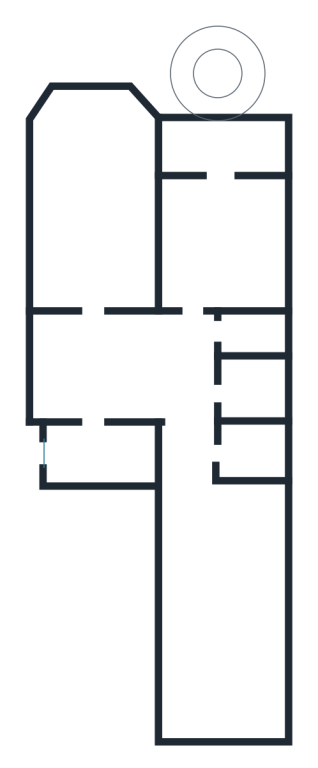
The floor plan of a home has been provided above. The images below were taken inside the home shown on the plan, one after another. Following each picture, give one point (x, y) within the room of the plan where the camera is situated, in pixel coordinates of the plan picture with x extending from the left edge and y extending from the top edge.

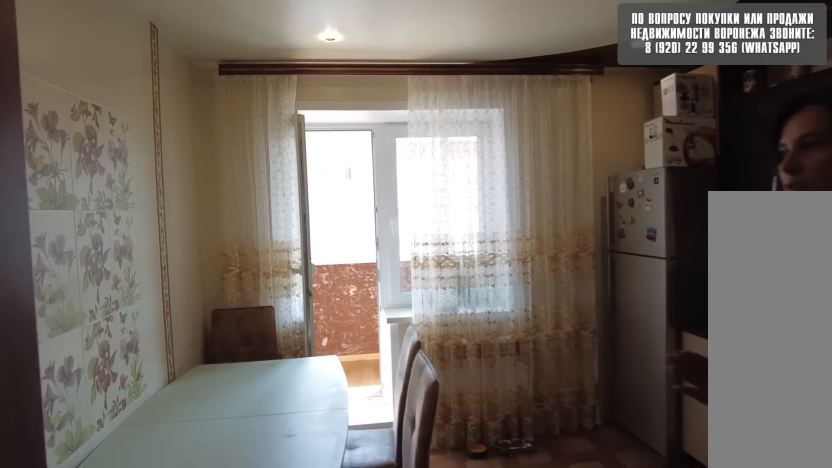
(185, 361)
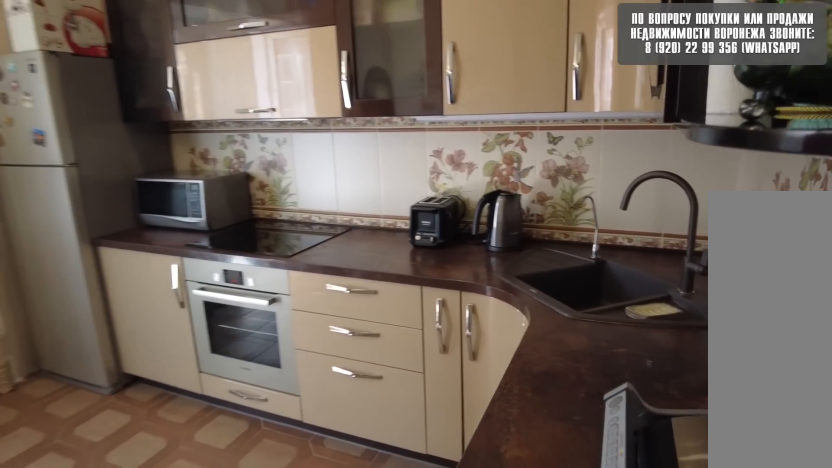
(226, 270)
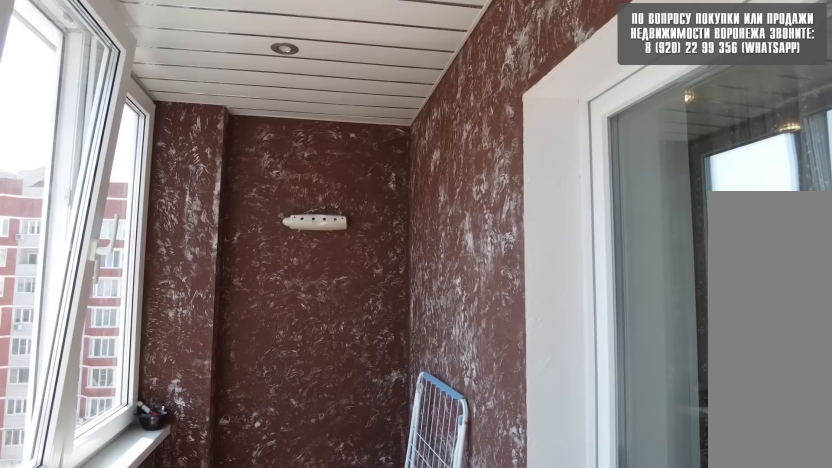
(217, 157)
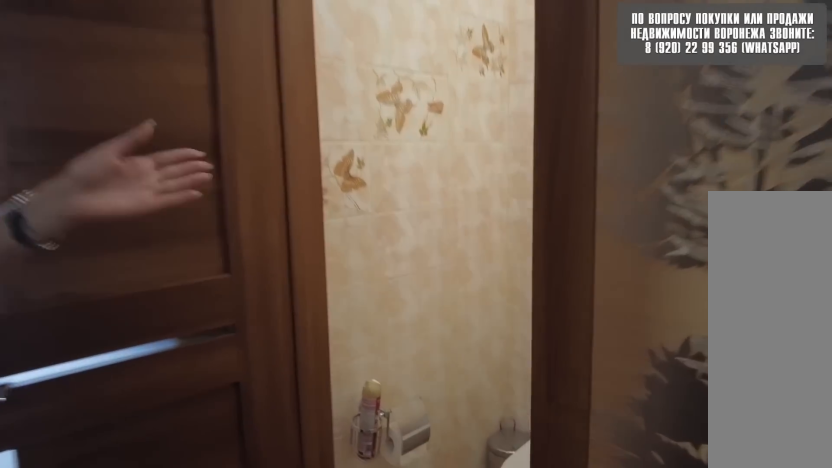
(190, 386)
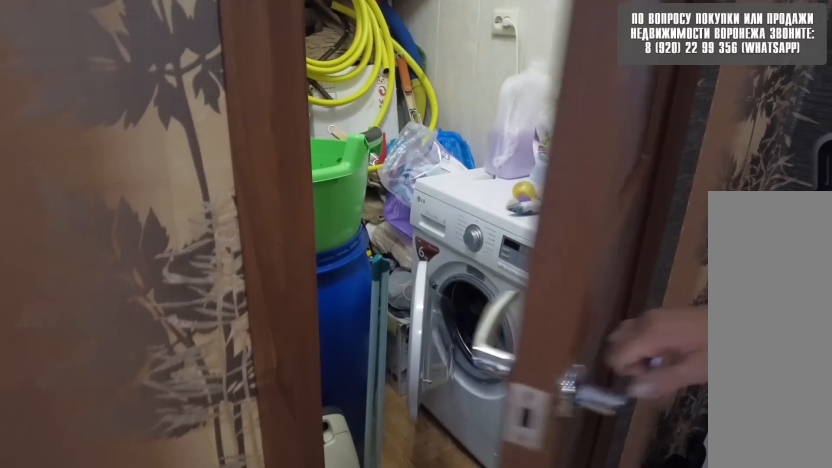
(190, 386)
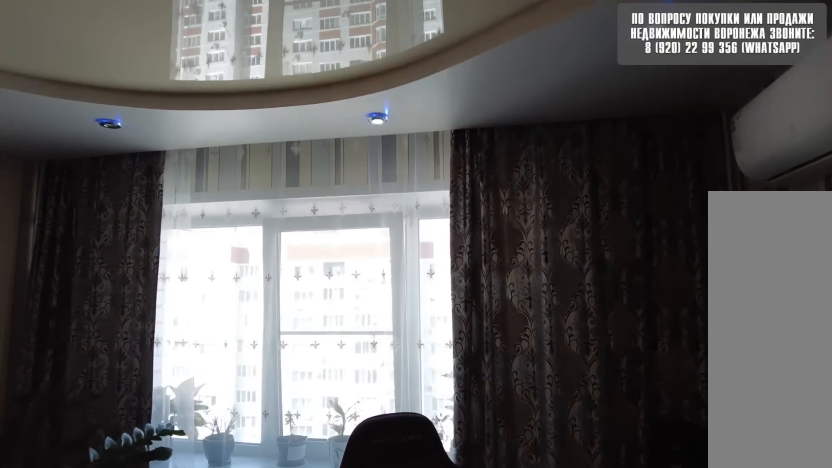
(212, 575)
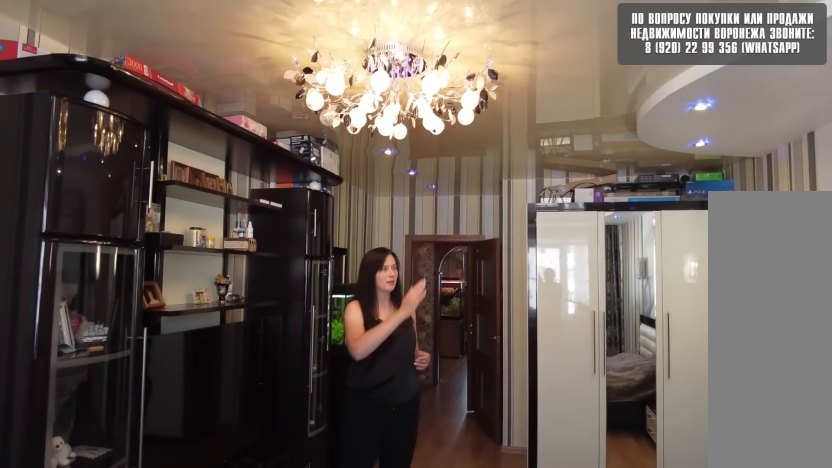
(212, 575)
